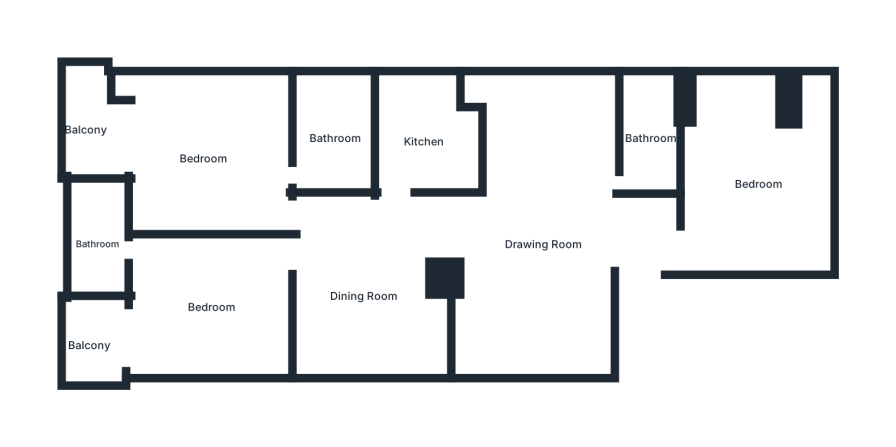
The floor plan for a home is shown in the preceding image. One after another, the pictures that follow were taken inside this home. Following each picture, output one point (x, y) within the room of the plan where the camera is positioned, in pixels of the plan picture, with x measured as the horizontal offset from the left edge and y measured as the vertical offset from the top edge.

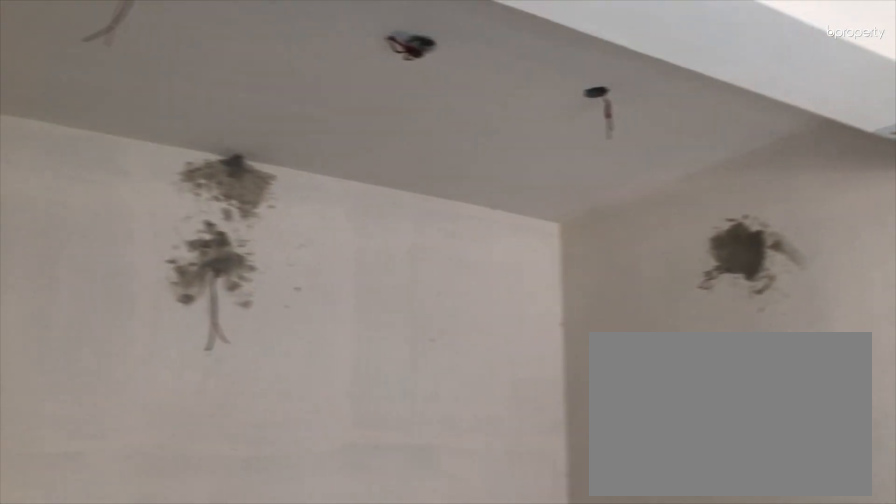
(542, 244)
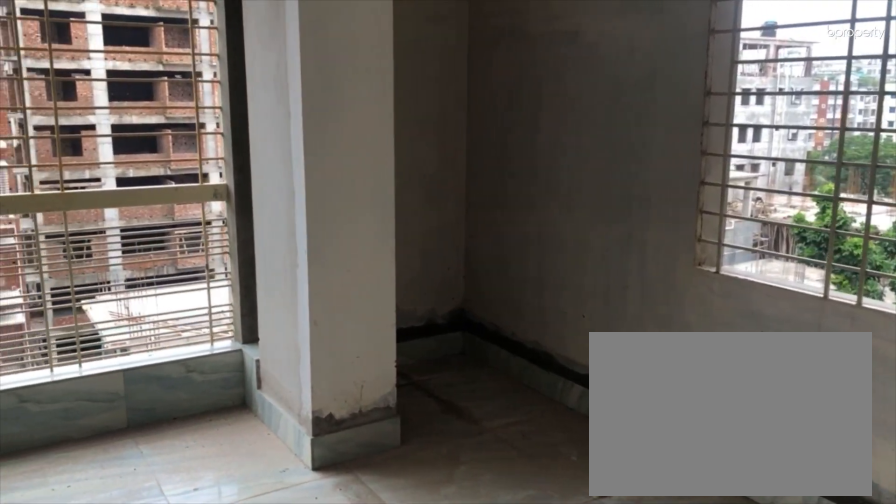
(759, 184)
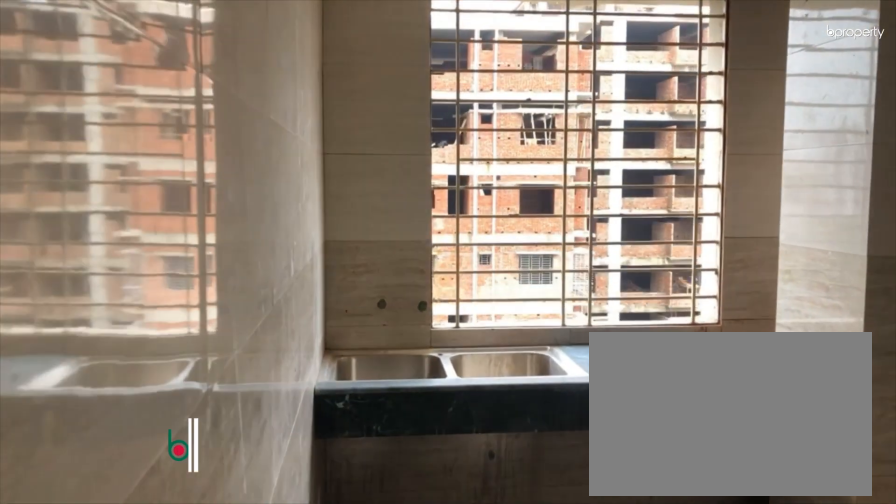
(425, 141)
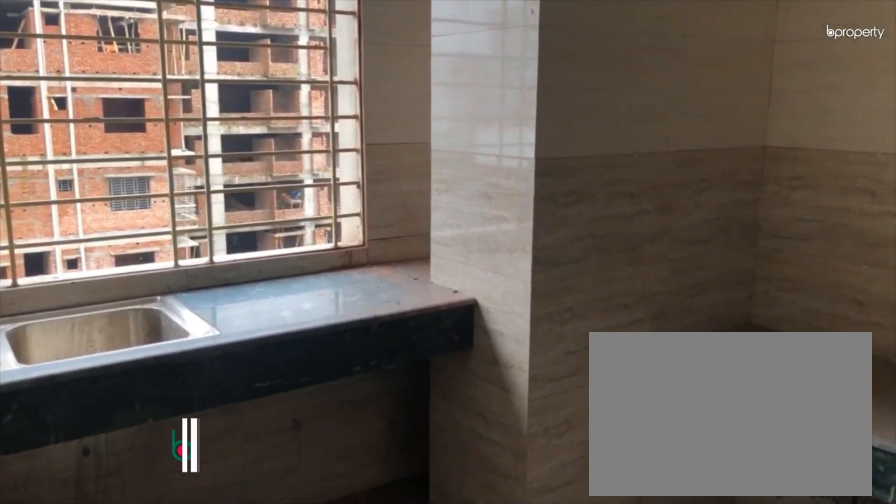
(425, 141)
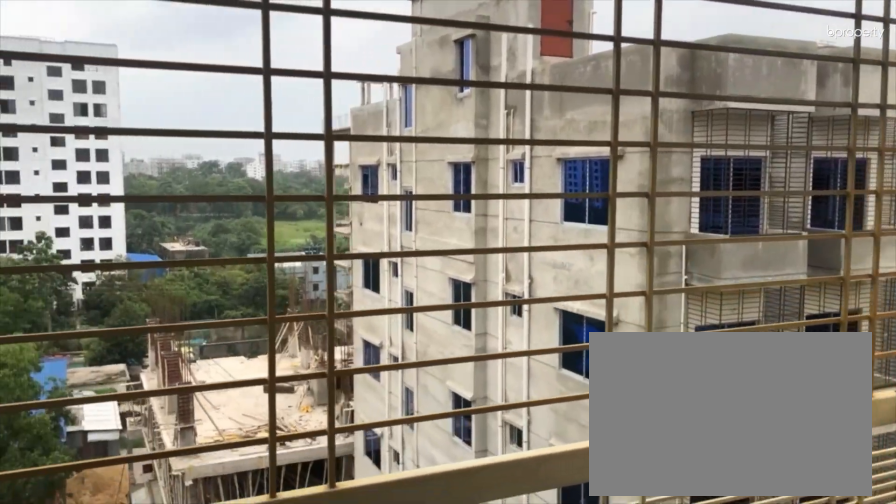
(81, 130)
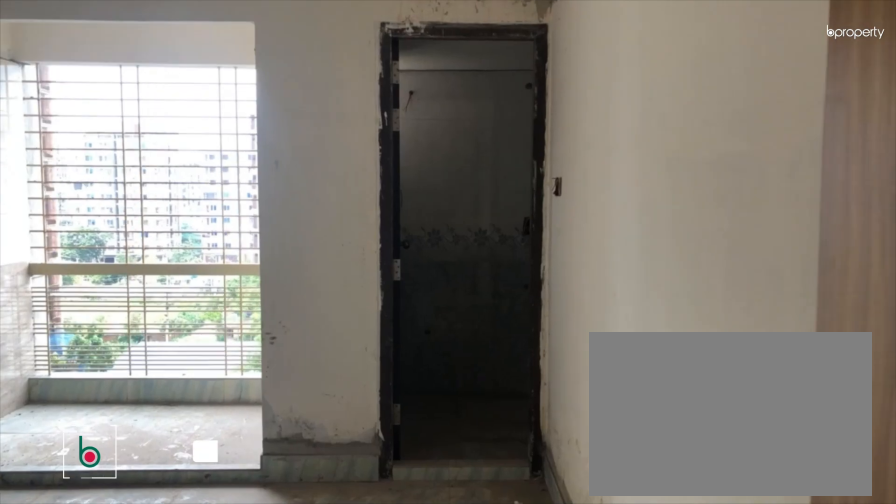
(211, 307)
